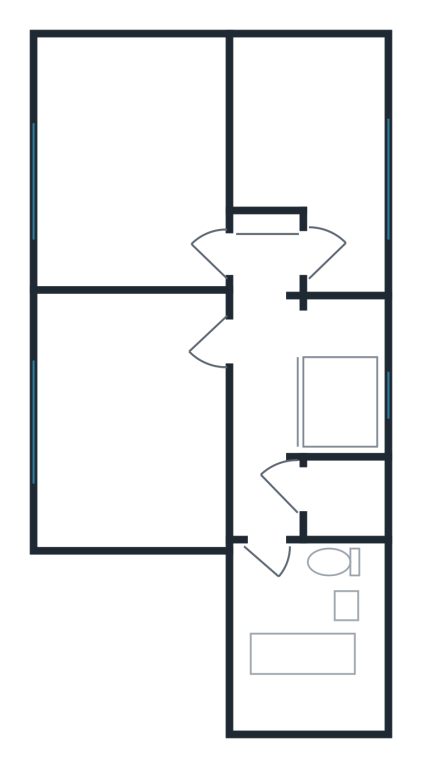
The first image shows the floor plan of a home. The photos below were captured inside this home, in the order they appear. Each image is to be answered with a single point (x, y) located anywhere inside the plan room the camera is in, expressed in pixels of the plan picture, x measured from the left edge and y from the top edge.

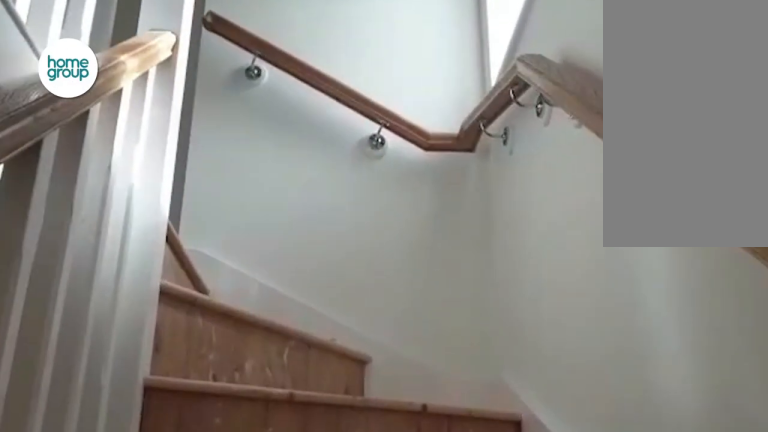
(301, 392)
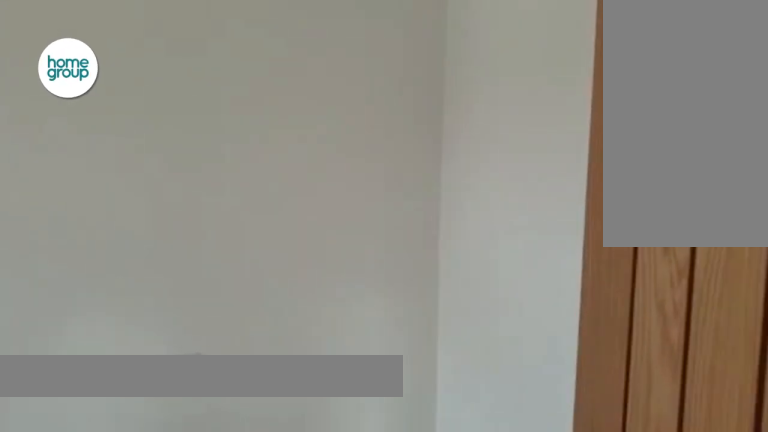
(134, 415)
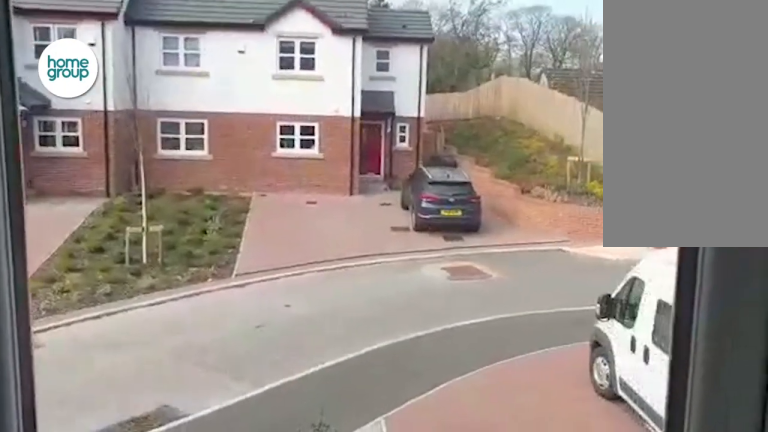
(134, 415)
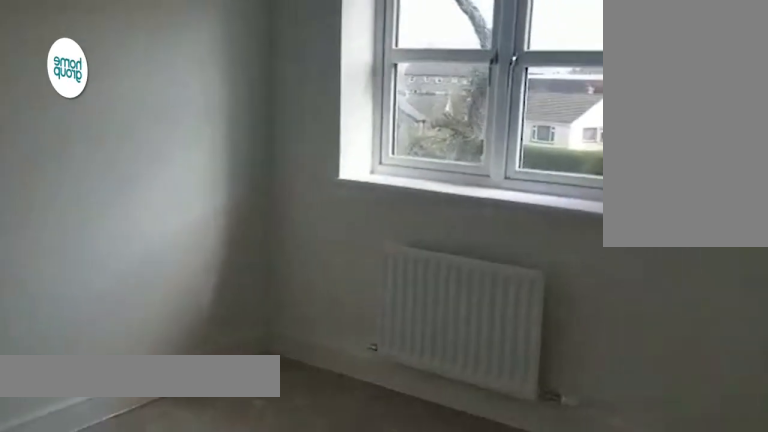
(138, 189)
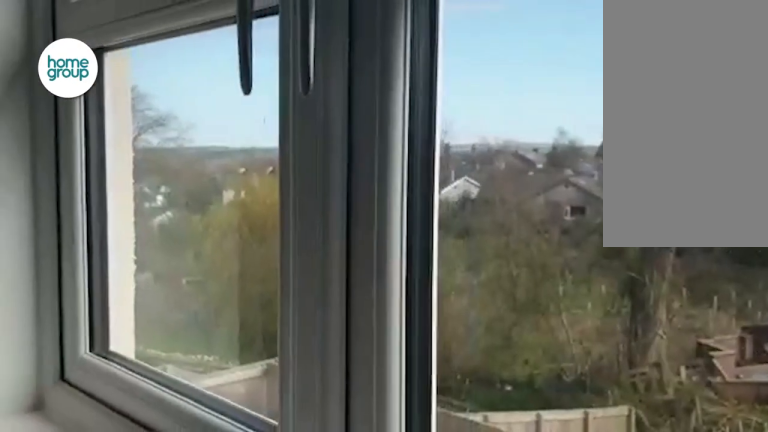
(138, 189)
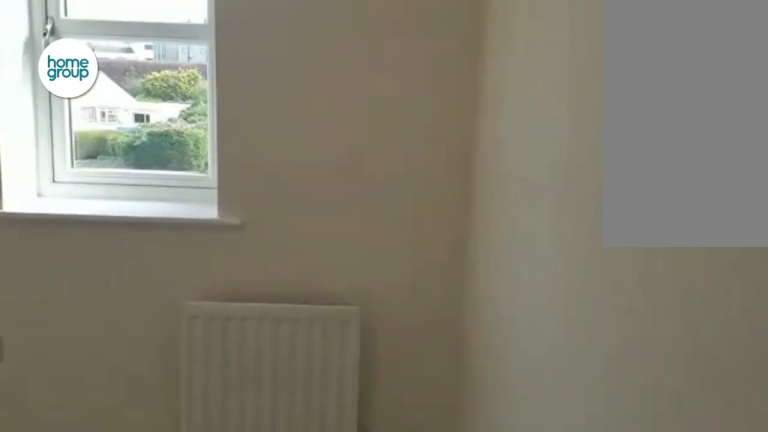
(311, 148)
